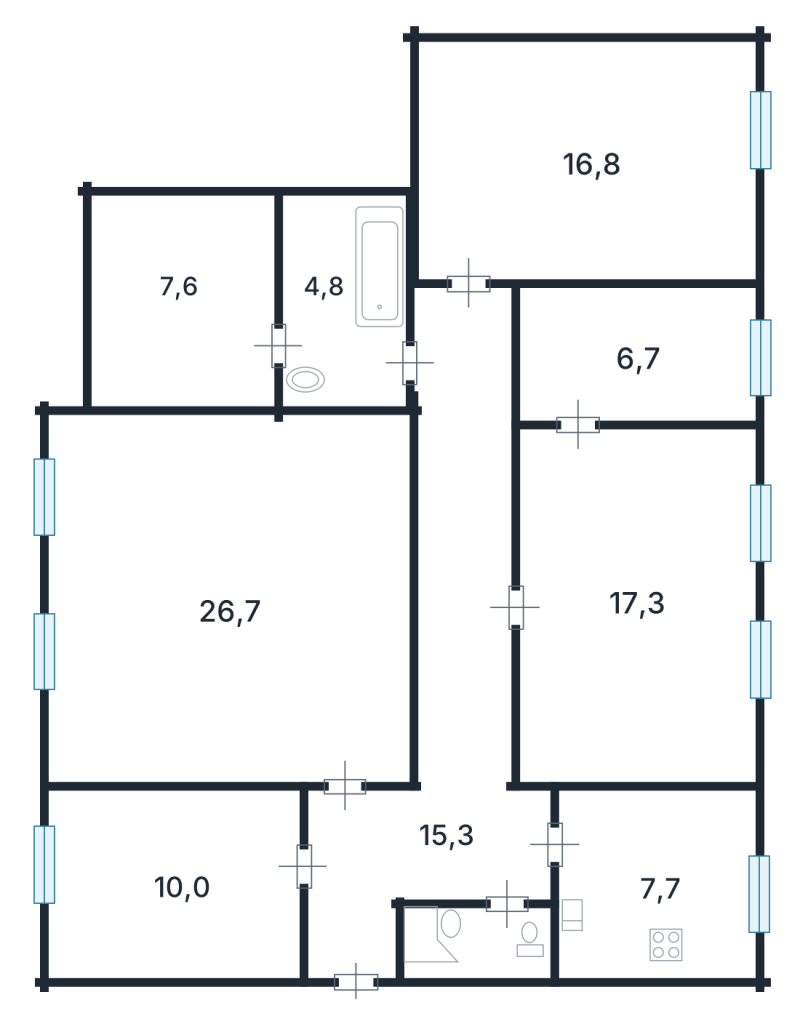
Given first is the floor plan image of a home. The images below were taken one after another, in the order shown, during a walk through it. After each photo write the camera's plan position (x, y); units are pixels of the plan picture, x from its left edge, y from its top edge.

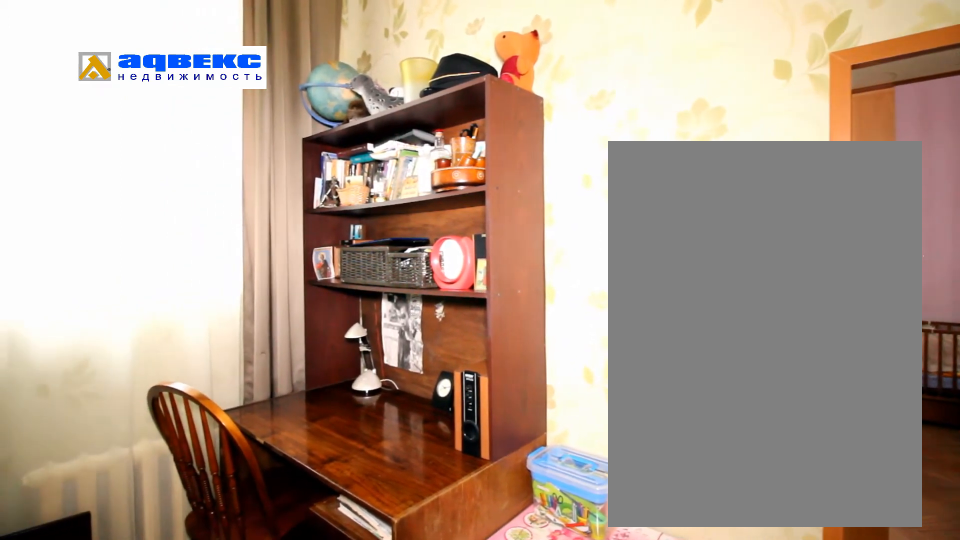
(690, 394)
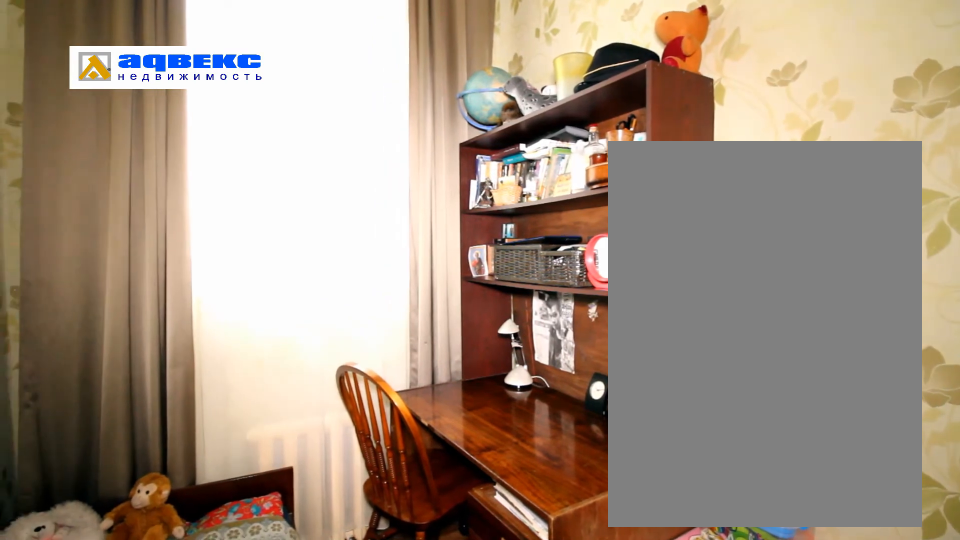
(692, 394)
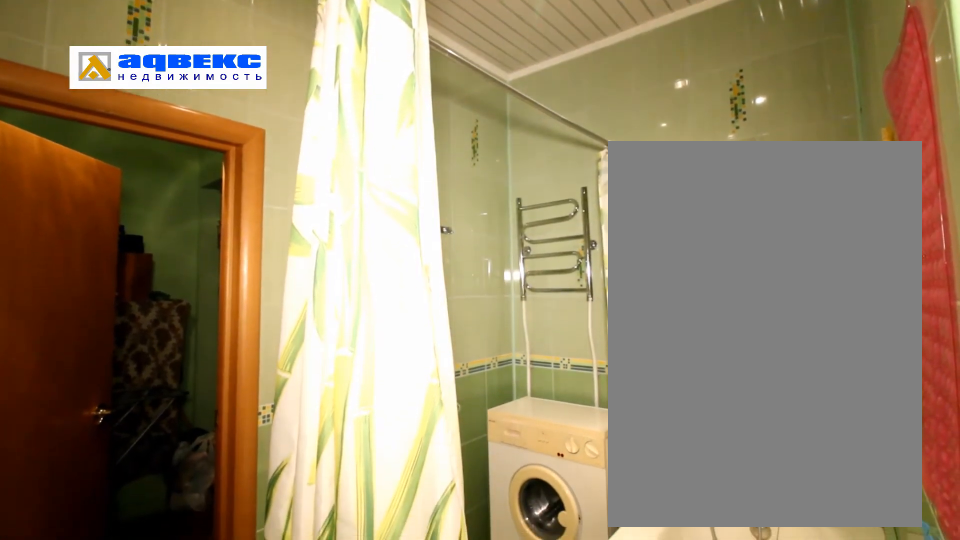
(317, 394)
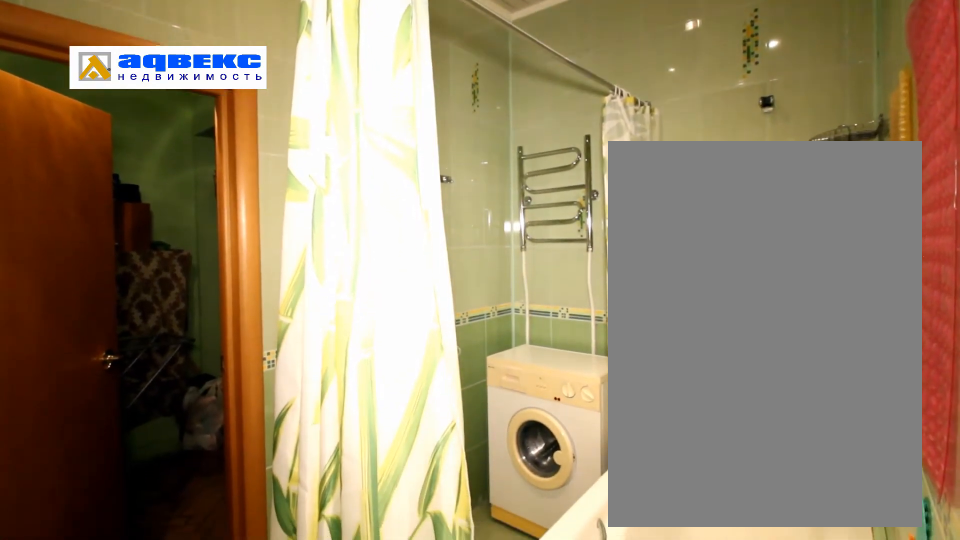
(317, 394)
